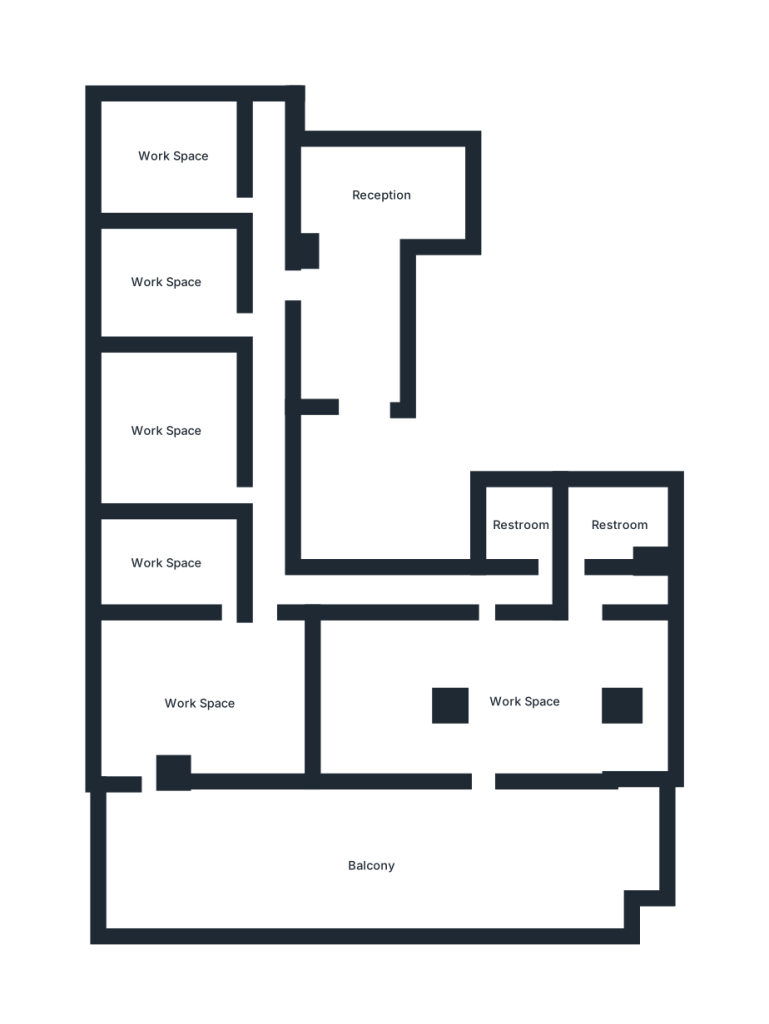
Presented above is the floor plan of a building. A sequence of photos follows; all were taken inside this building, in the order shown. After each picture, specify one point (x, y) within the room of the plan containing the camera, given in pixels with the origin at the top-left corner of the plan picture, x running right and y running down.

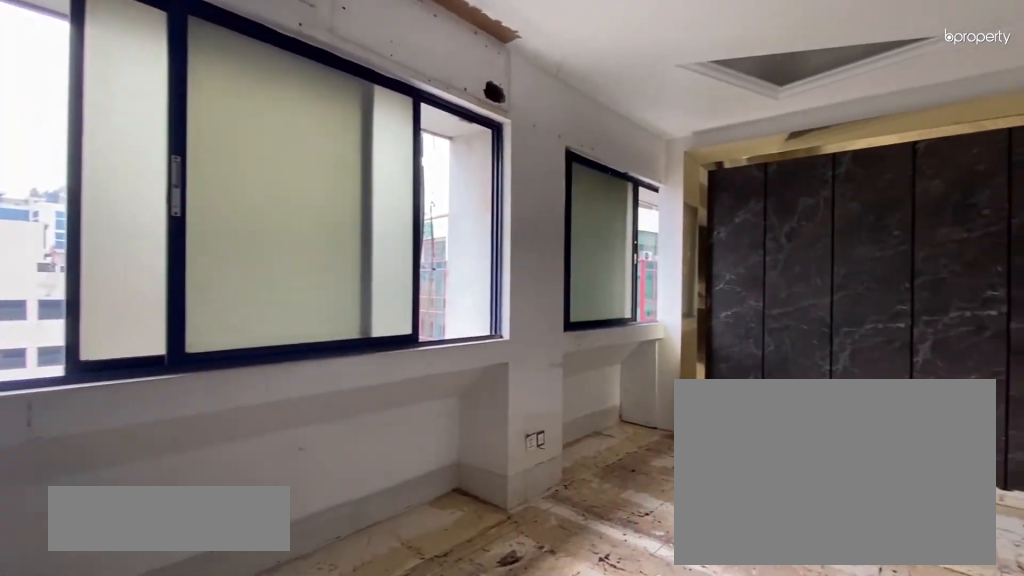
(168, 432)
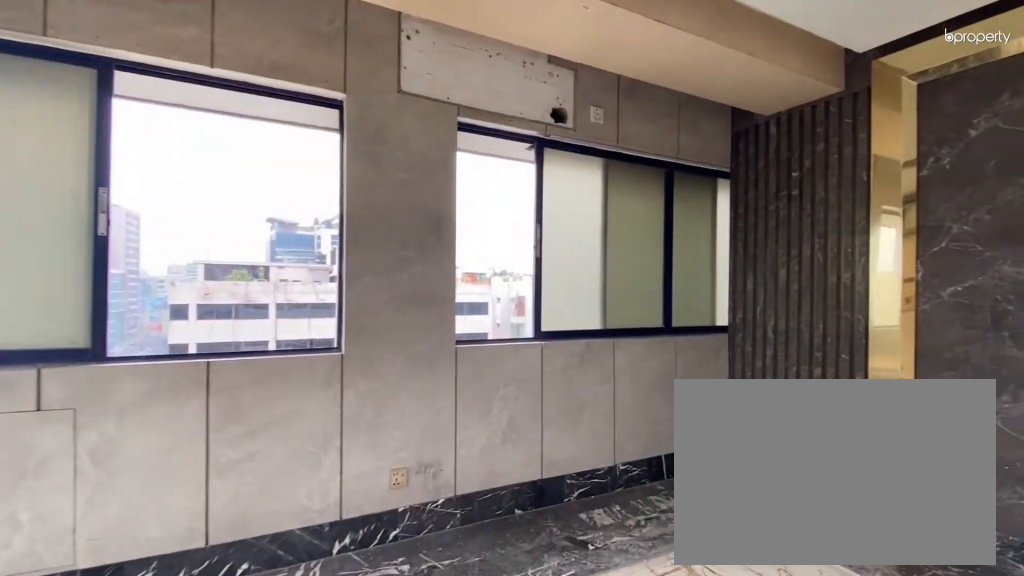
(200, 704)
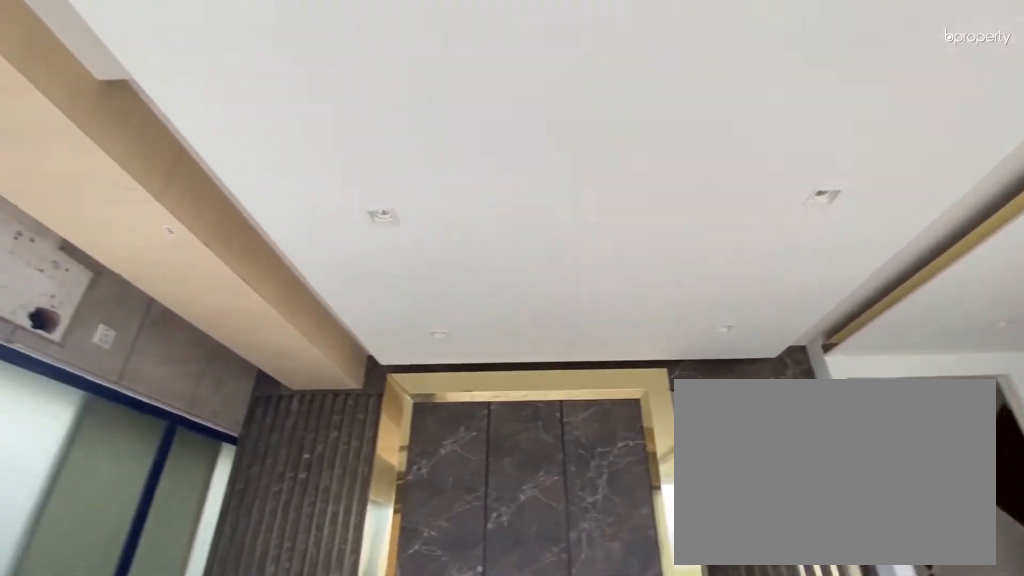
(201, 704)
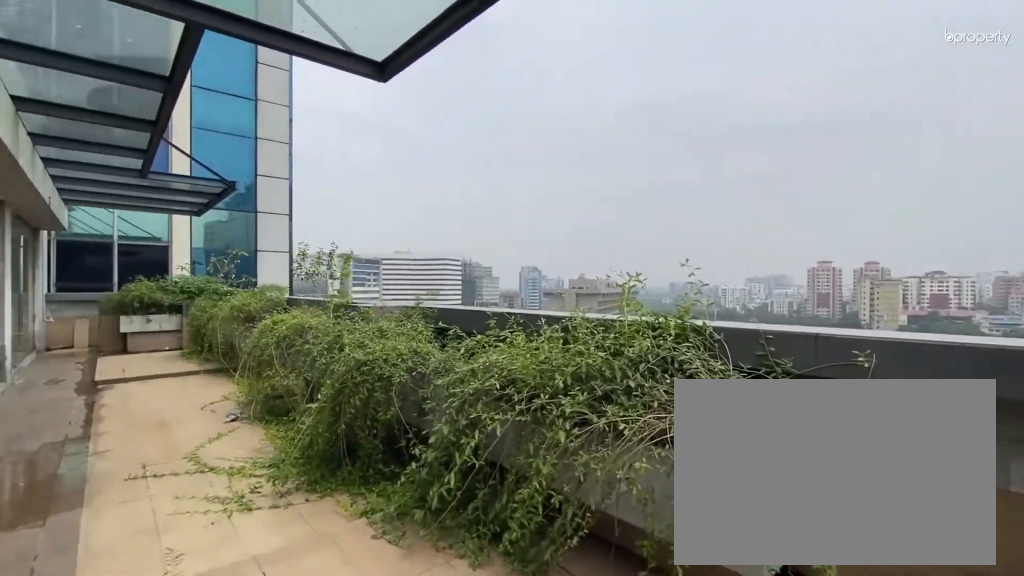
(214, 874)
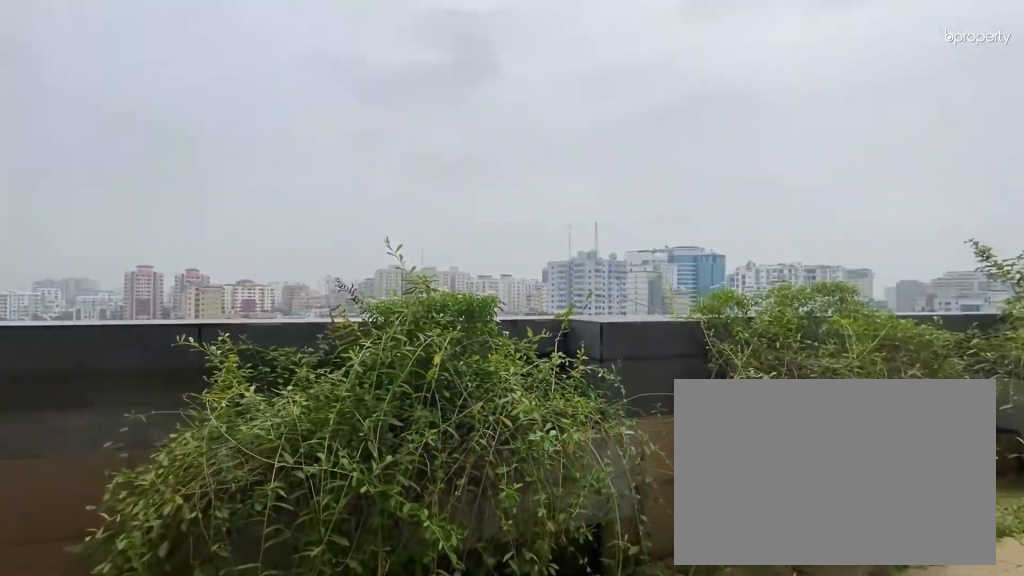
(449, 875)
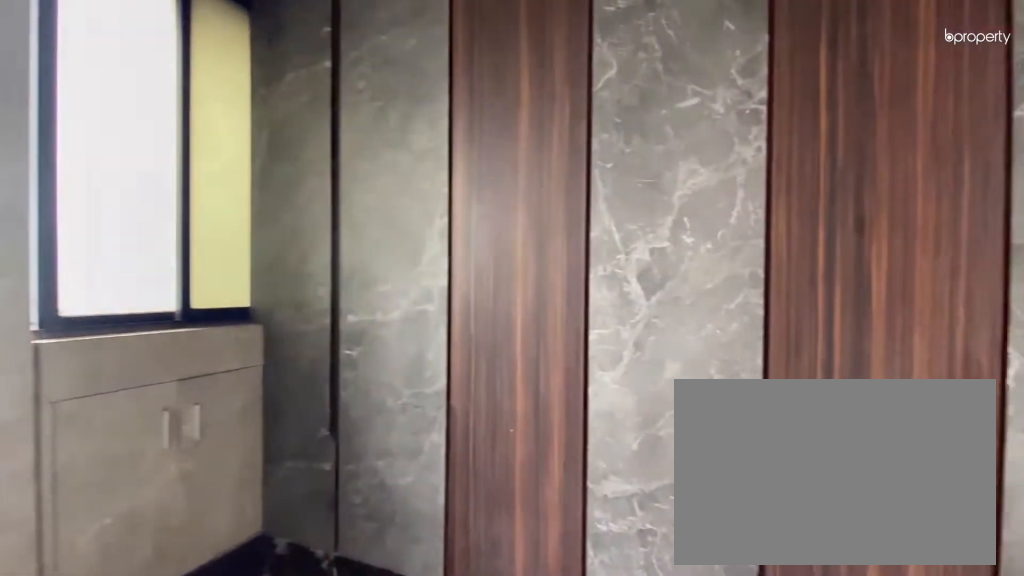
(165, 563)
